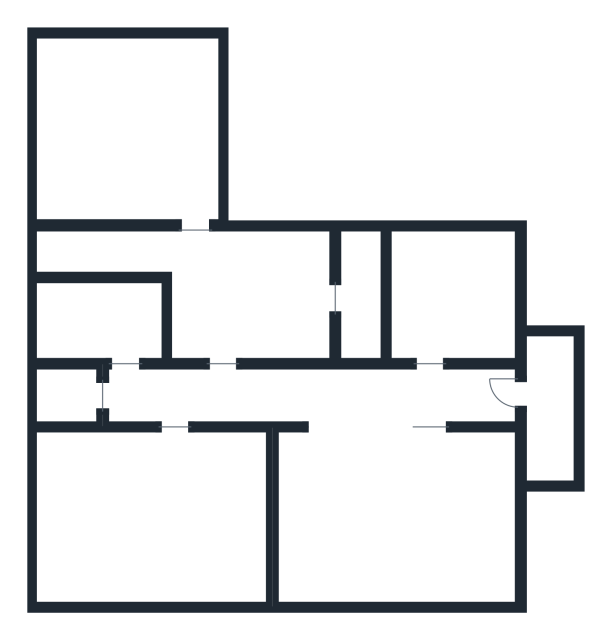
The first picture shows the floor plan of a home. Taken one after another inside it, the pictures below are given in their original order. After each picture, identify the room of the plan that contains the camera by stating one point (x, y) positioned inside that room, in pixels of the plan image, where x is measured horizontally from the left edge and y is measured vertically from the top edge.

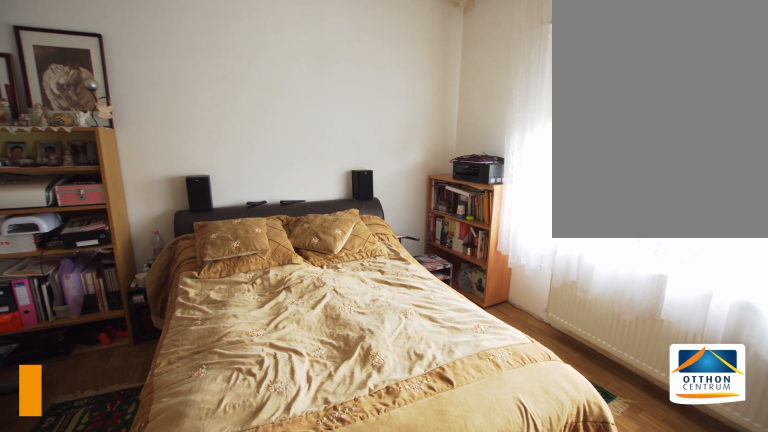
(401, 513)
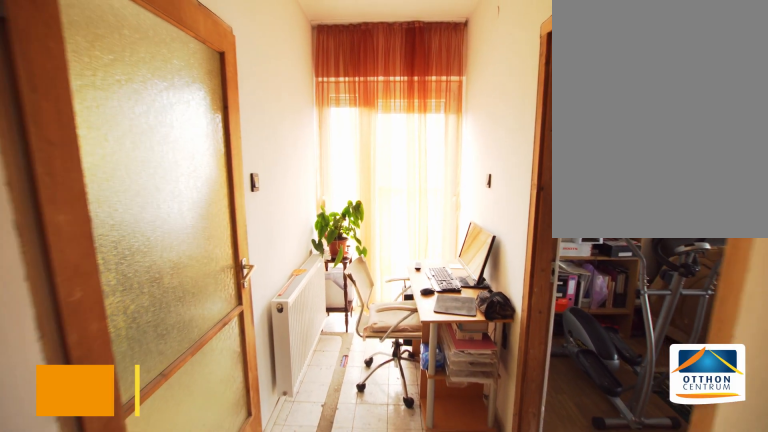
(457, 399)
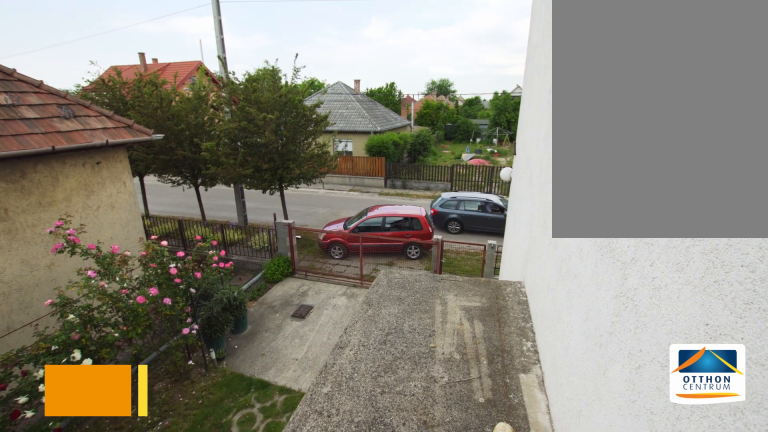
(552, 399)
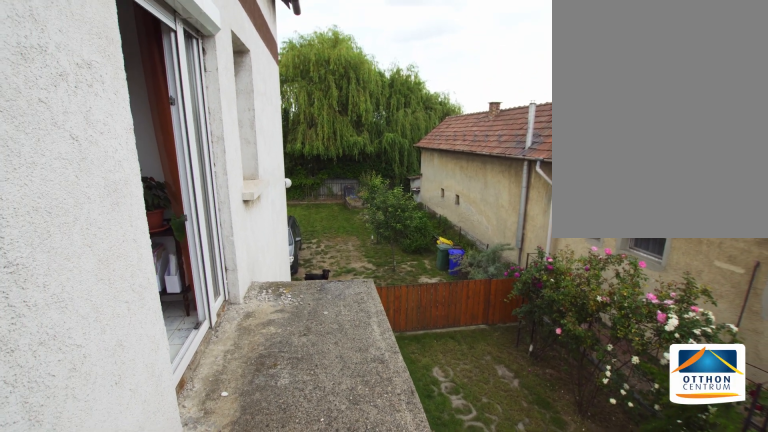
(552, 400)
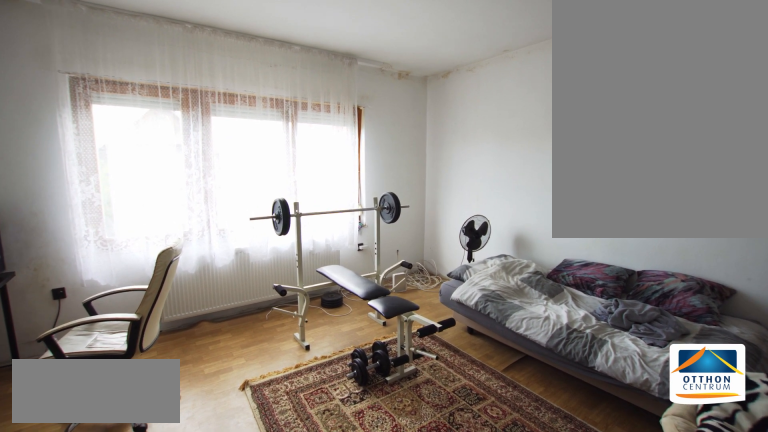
(147, 520)
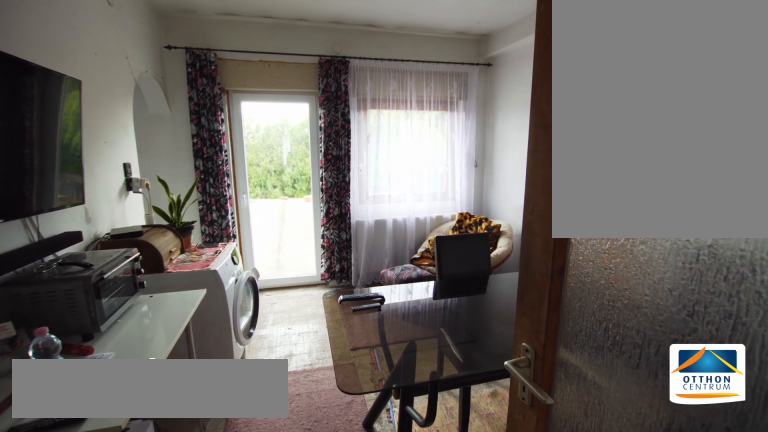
(263, 297)
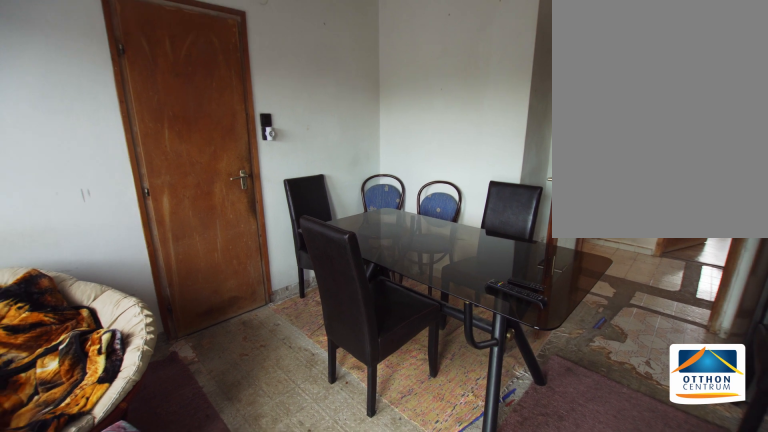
(264, 297)
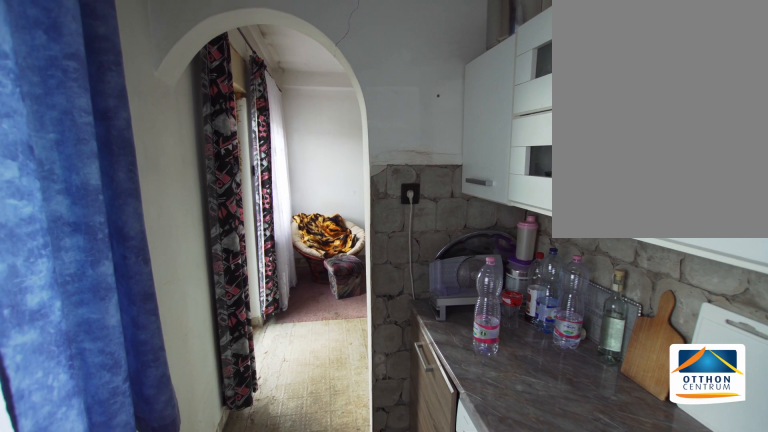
(103, 252)
